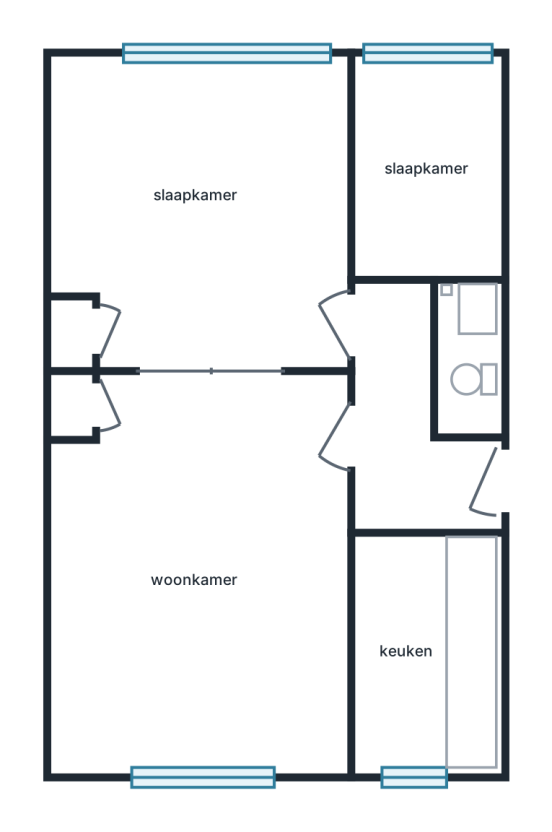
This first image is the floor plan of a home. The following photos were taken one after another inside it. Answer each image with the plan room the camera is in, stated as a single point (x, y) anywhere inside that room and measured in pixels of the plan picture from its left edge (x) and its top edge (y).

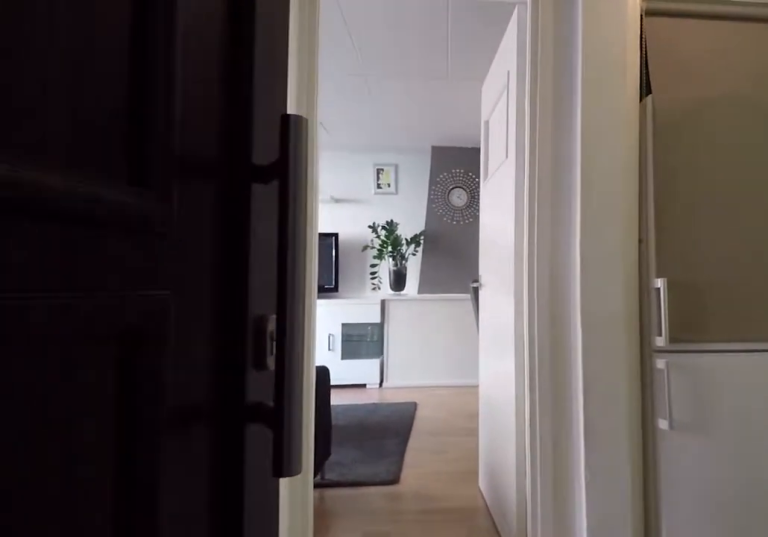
(411, 426)
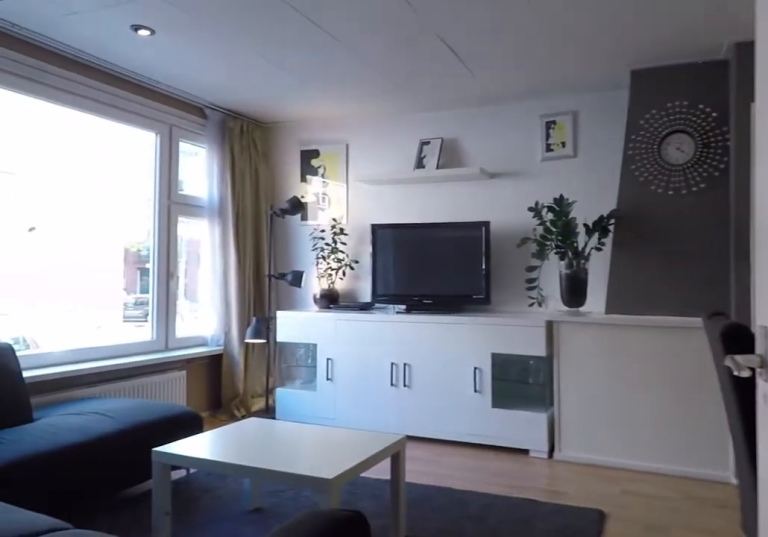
(206, 576)
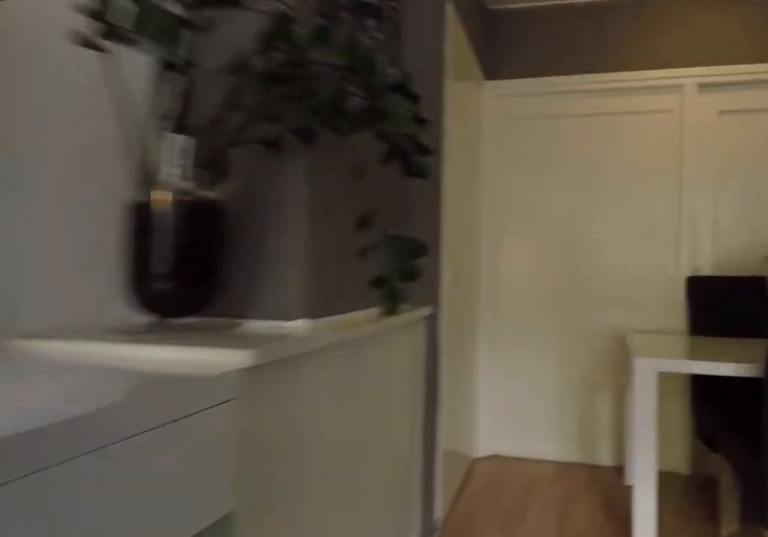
(206, 576)
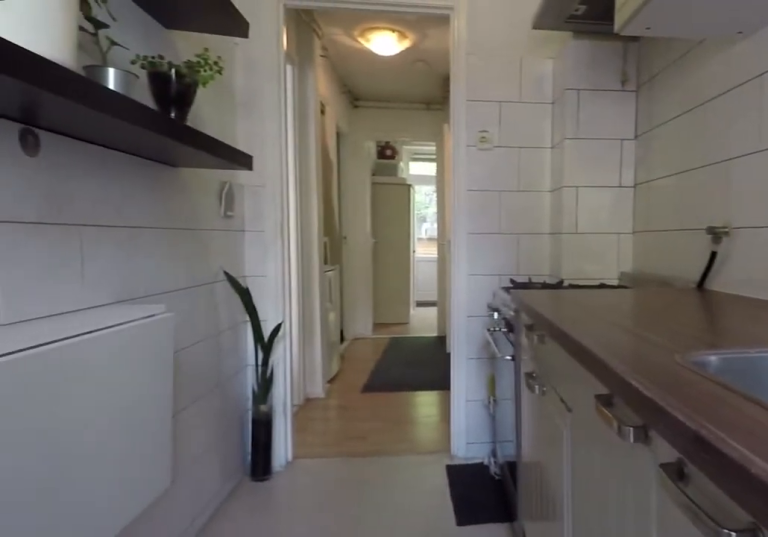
(425, 652)
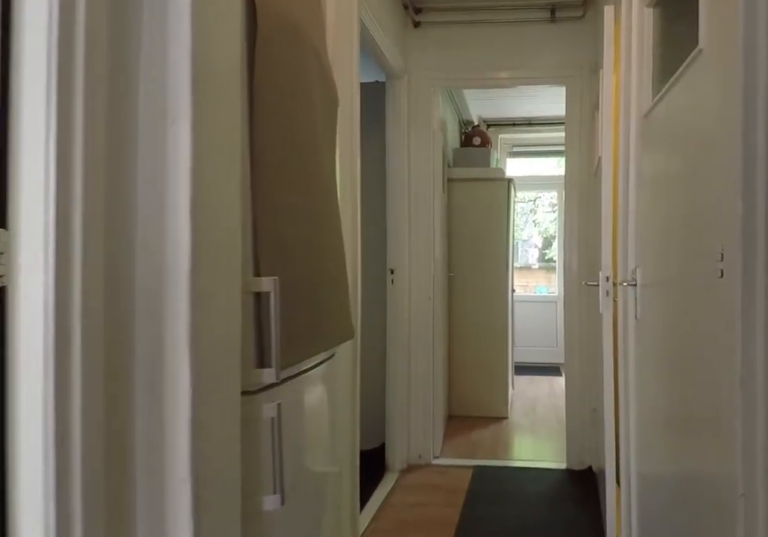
(410, 427)
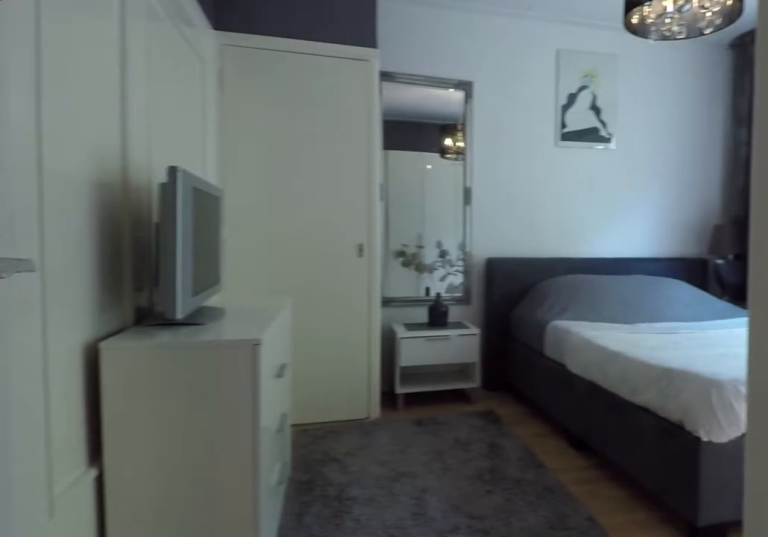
(207, 211)
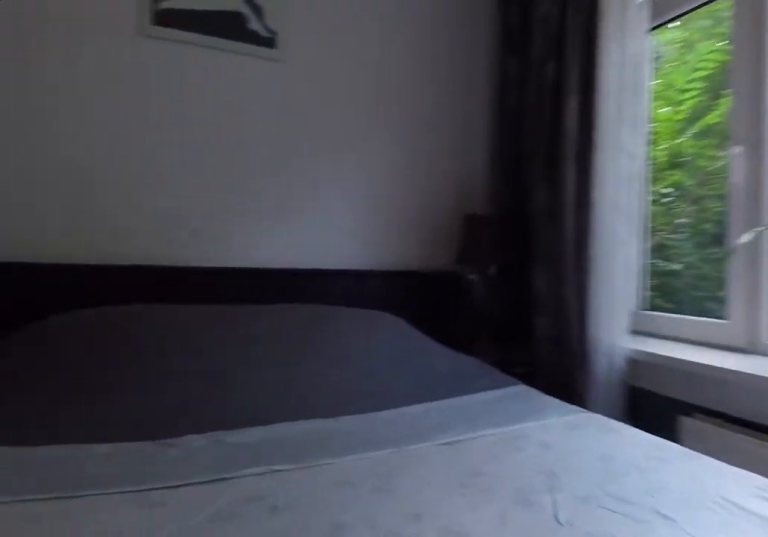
(207, 211)
